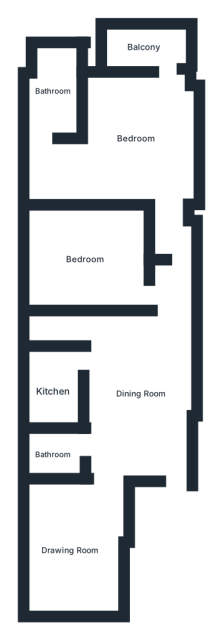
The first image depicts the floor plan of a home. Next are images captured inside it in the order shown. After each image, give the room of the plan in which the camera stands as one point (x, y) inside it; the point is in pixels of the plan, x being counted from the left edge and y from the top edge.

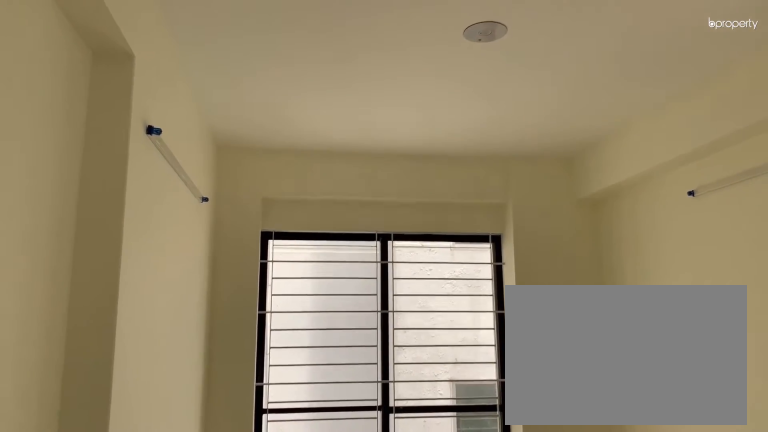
(70, 550)
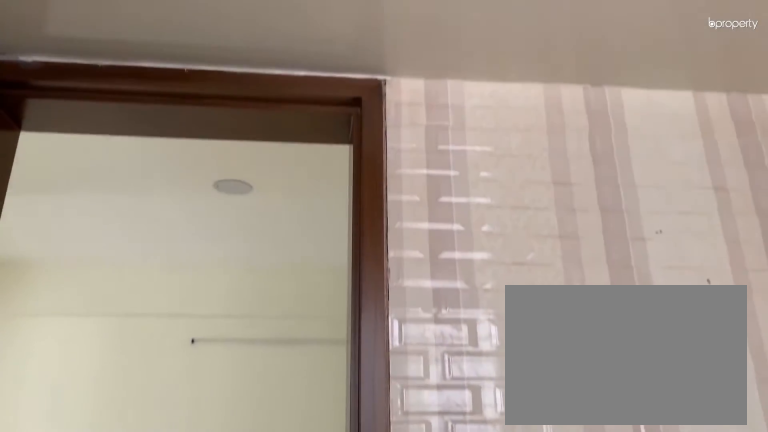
(53, 388)
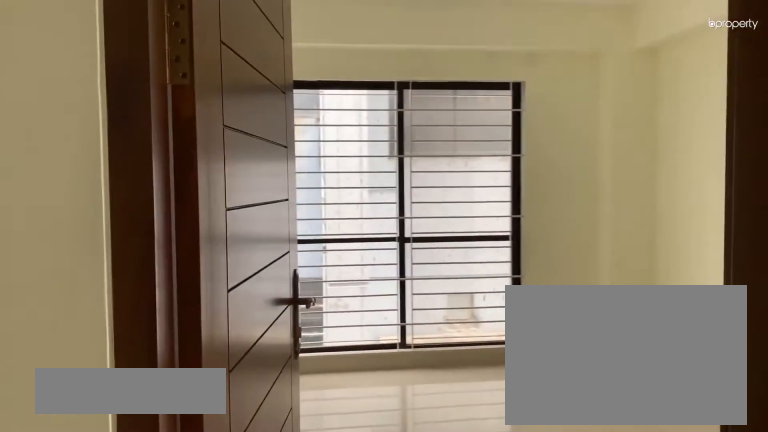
(85, 259)
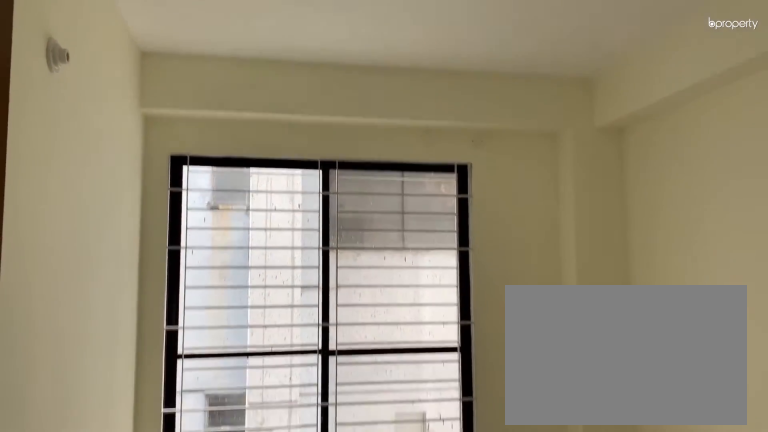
(85, 259)
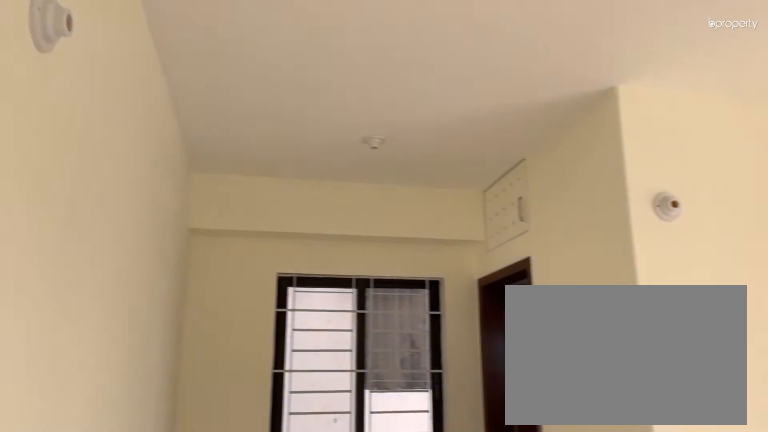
(132, 135)
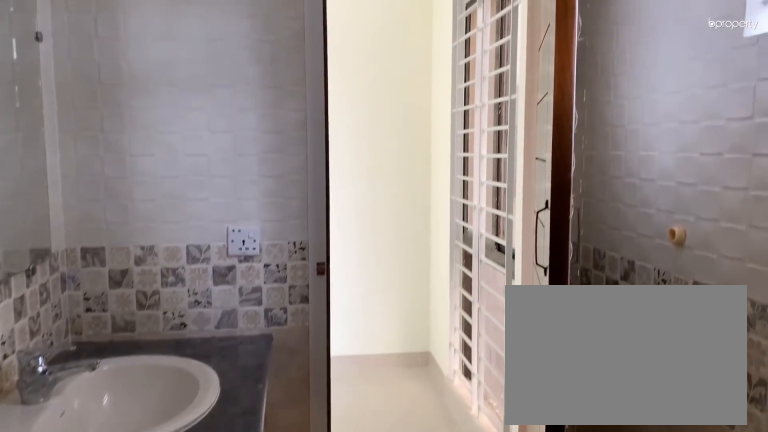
(51, 90)
